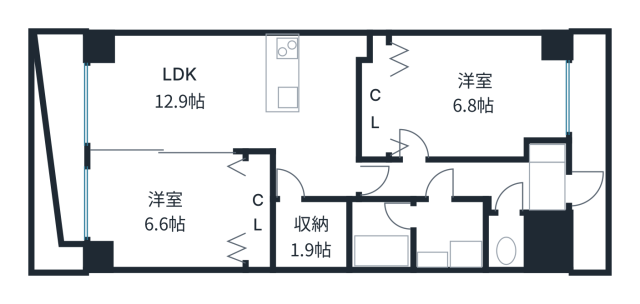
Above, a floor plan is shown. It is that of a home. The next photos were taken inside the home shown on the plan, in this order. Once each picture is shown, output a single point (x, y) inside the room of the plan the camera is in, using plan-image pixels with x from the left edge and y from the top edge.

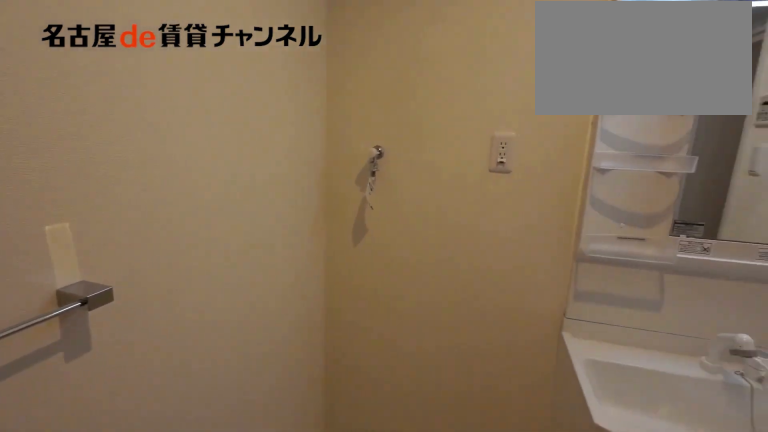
(450, 234)
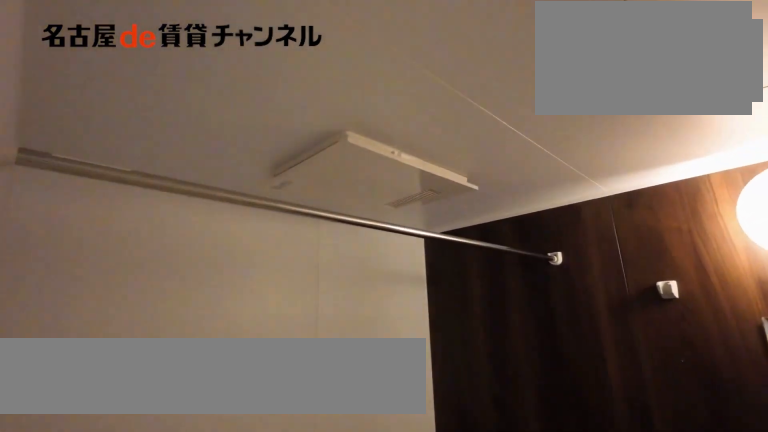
(380, 234)
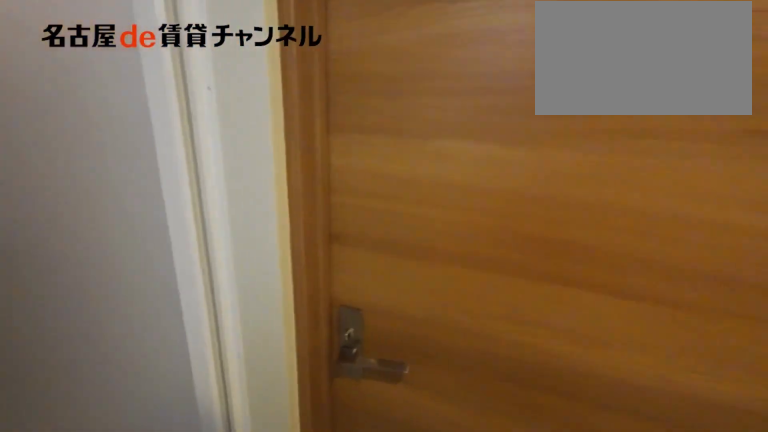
(449, 181)
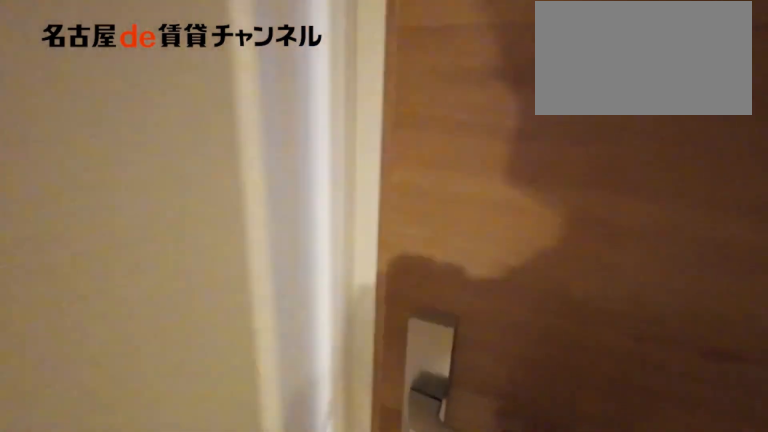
(449, 181)
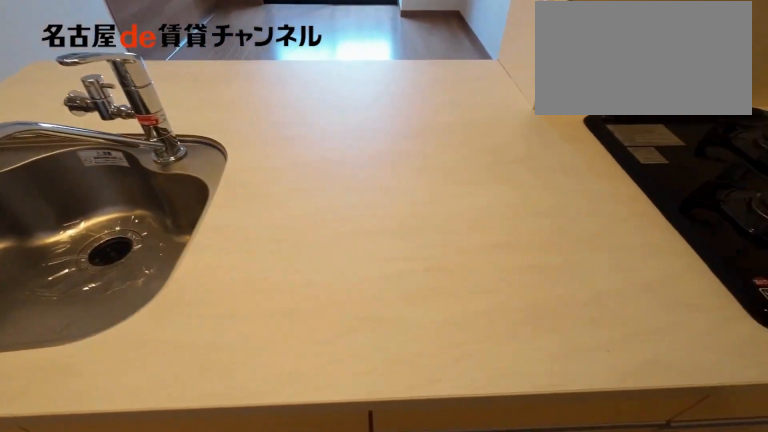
(318, 72)
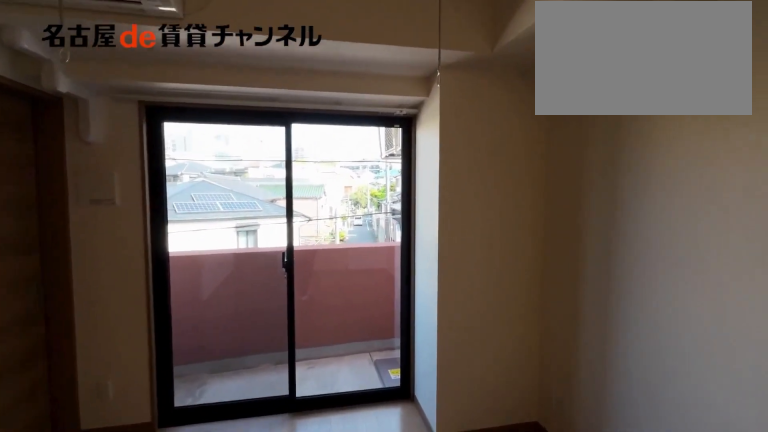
(235, 101)
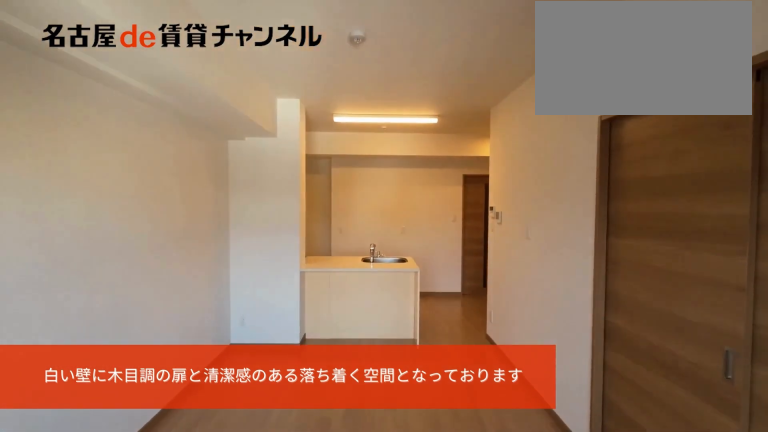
(235, 101)
